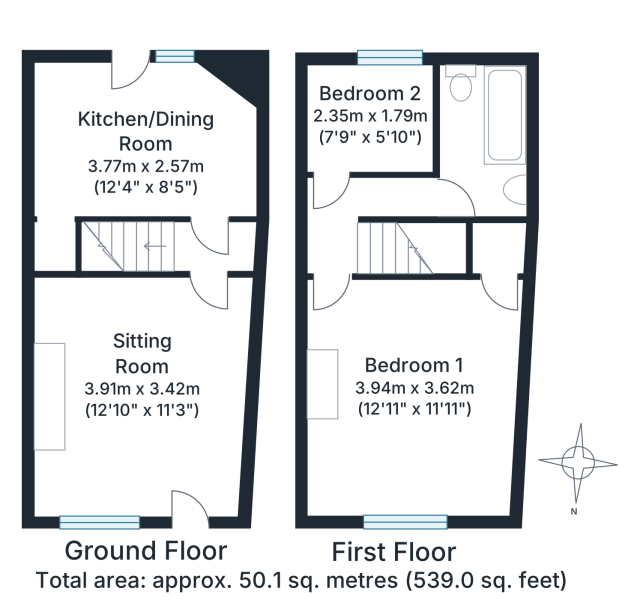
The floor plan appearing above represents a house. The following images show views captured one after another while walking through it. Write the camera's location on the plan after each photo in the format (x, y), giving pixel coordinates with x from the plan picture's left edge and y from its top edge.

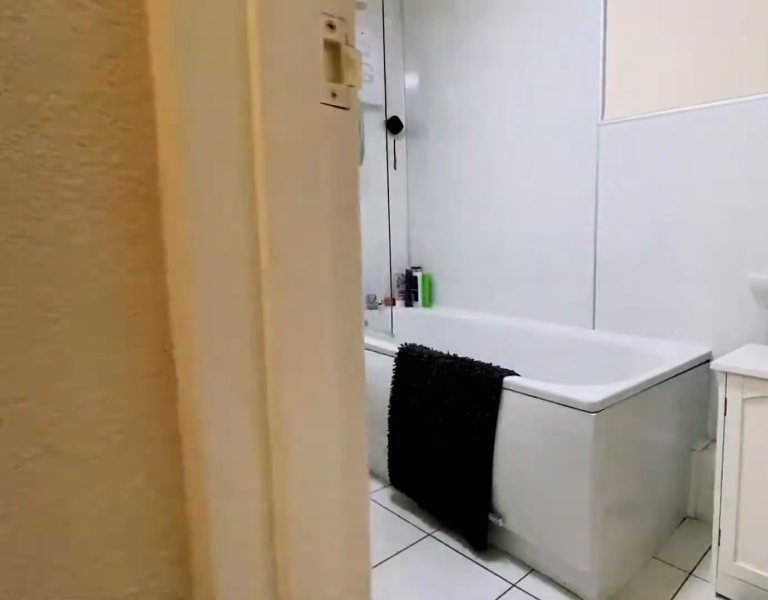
(460, 194)
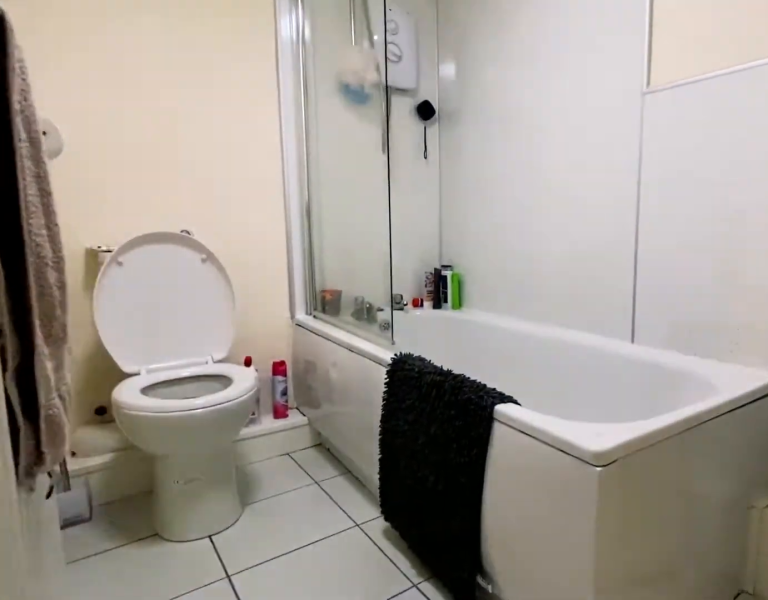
(471, 177)
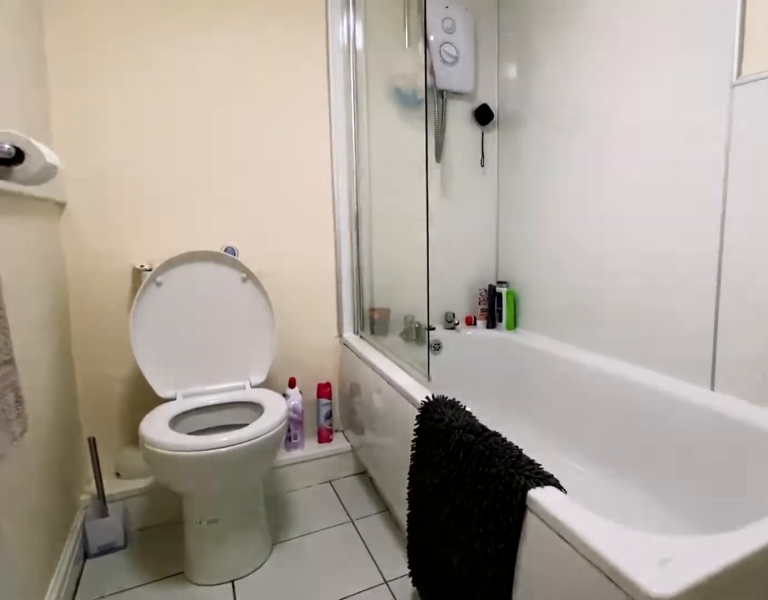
(467, 159)
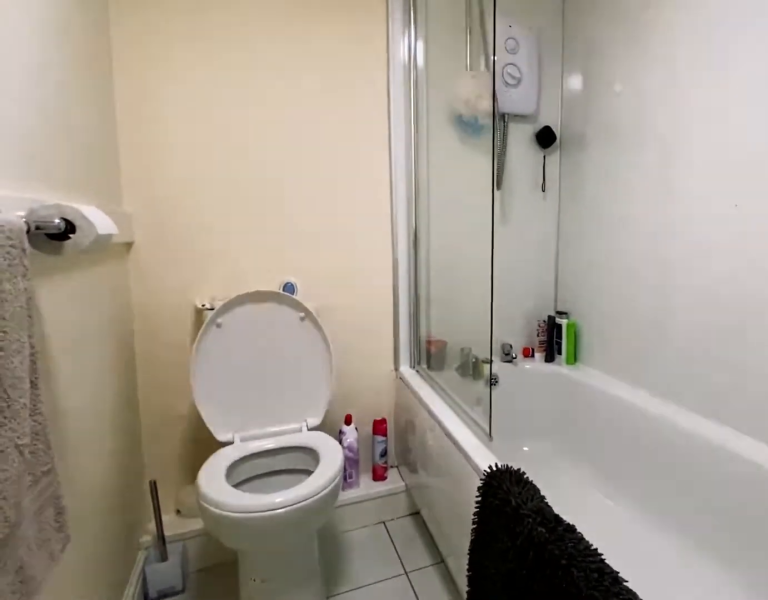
(461, 146)
